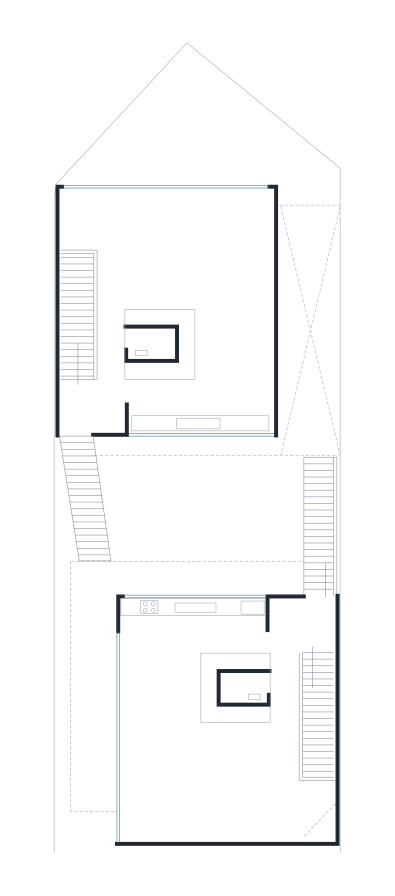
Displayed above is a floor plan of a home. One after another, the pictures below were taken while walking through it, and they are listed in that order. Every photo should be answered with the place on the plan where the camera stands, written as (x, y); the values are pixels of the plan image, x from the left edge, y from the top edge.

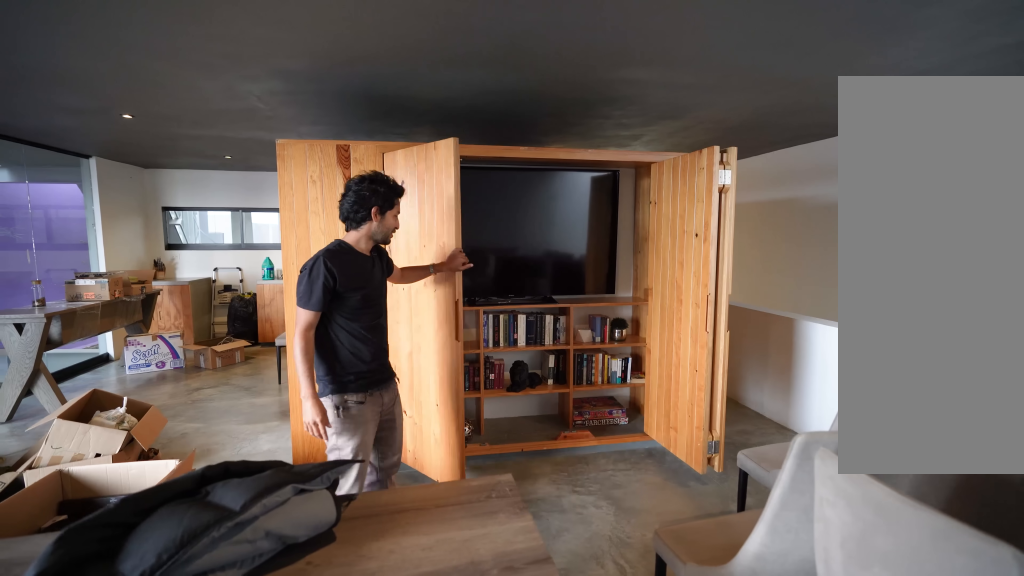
(217, 795)
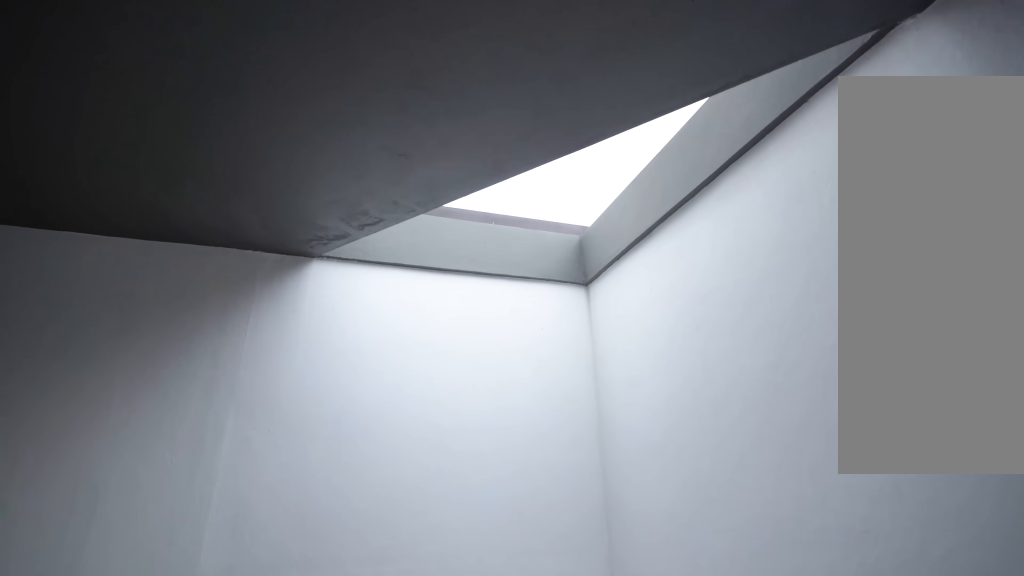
(273, 806)
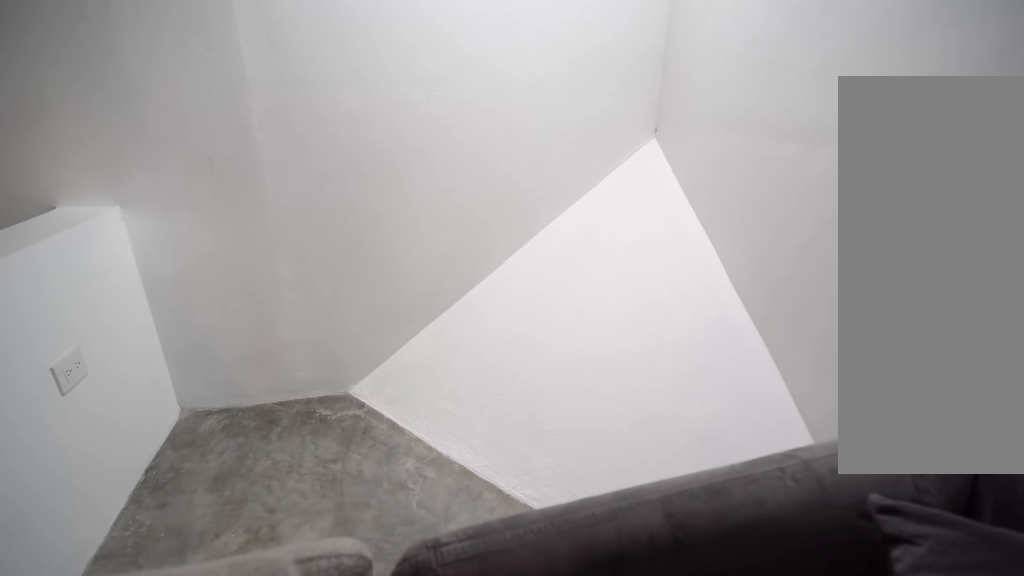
(278, 806)
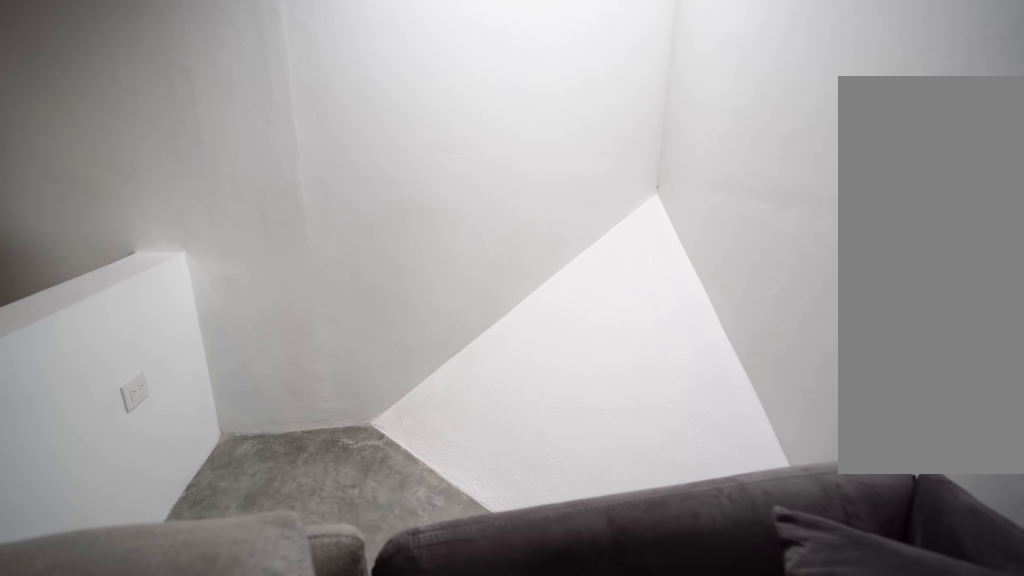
(277, 806)
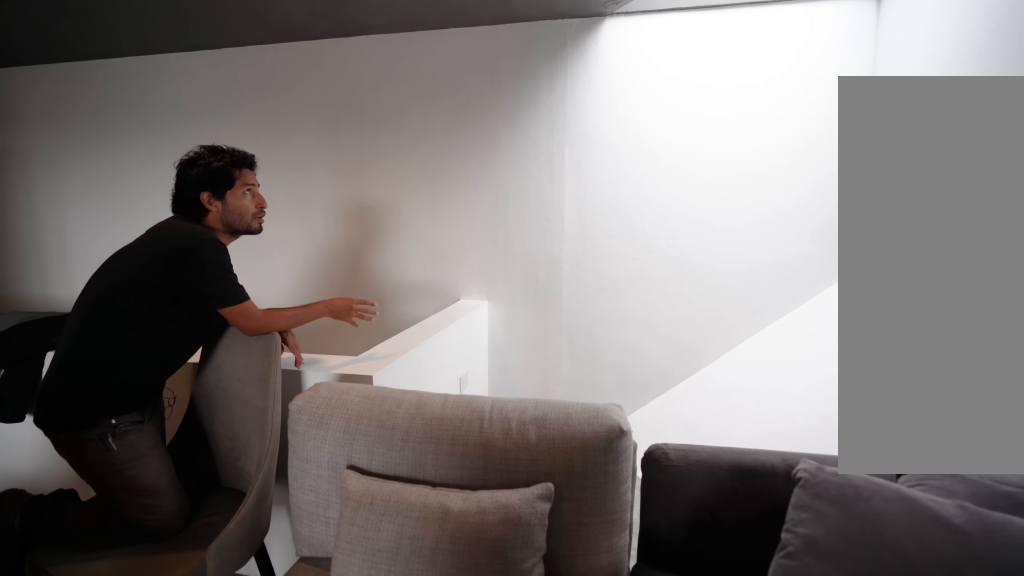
(273, 803)
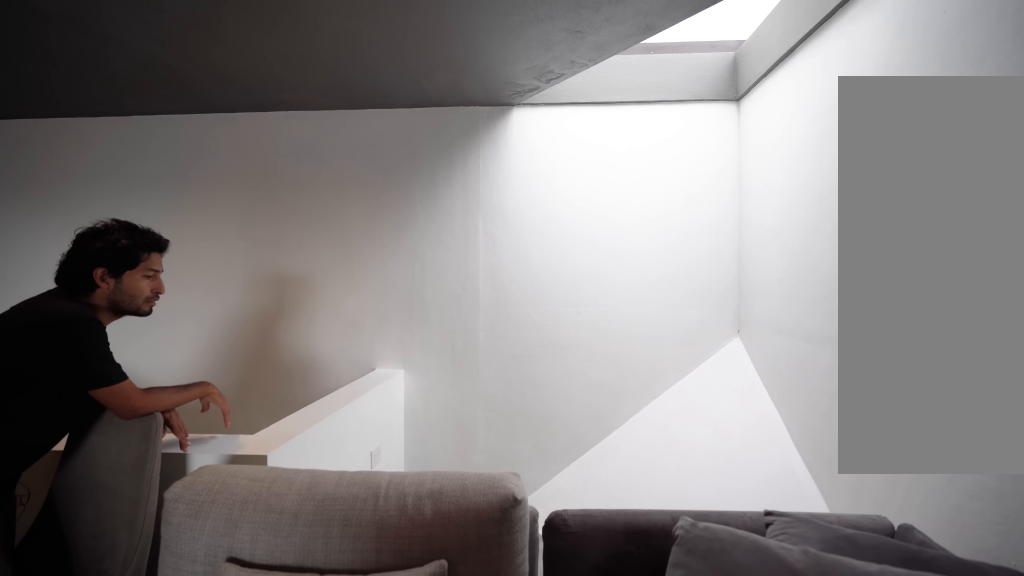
(272, 801)
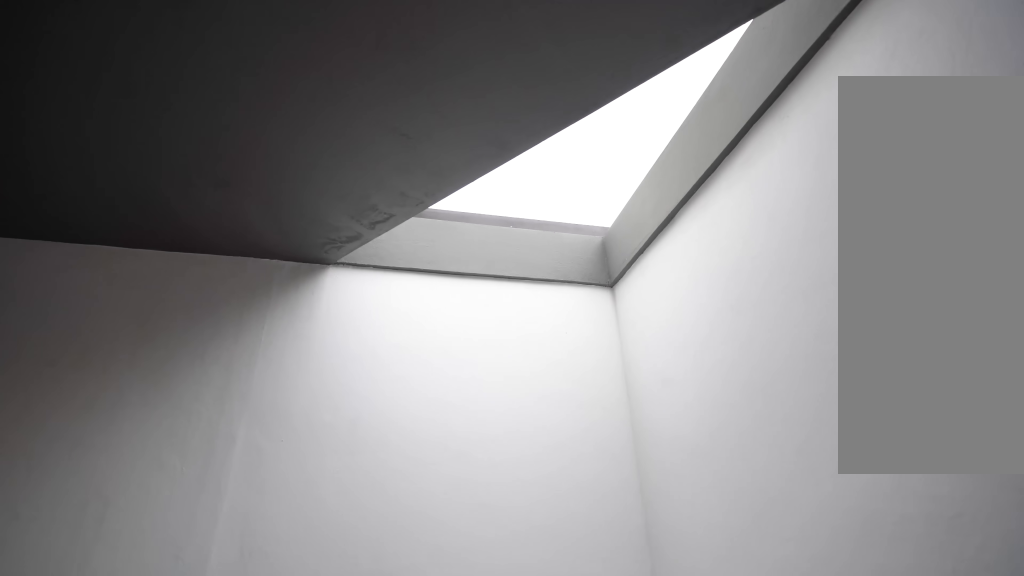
(272, 801)
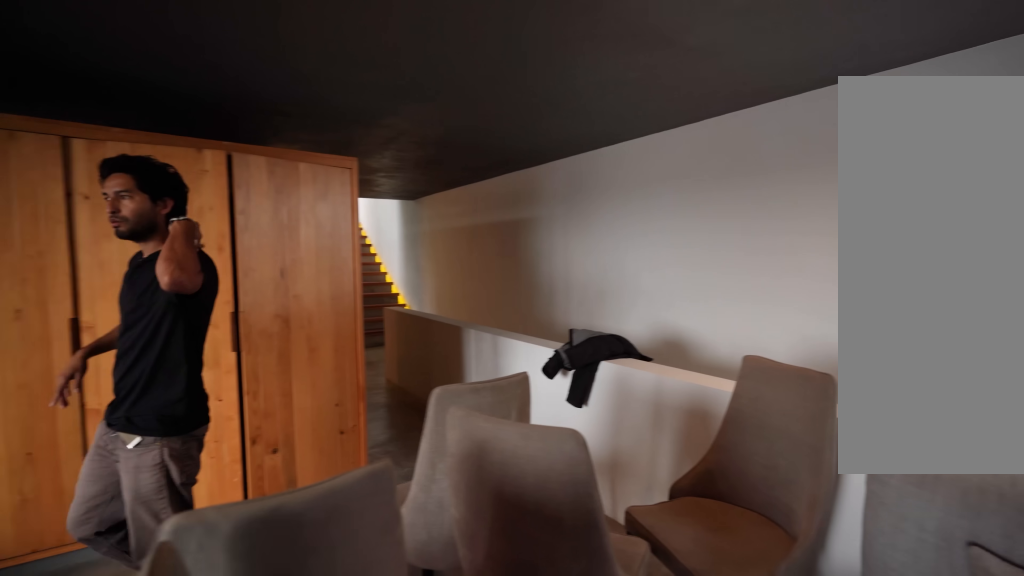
(270, 800)
